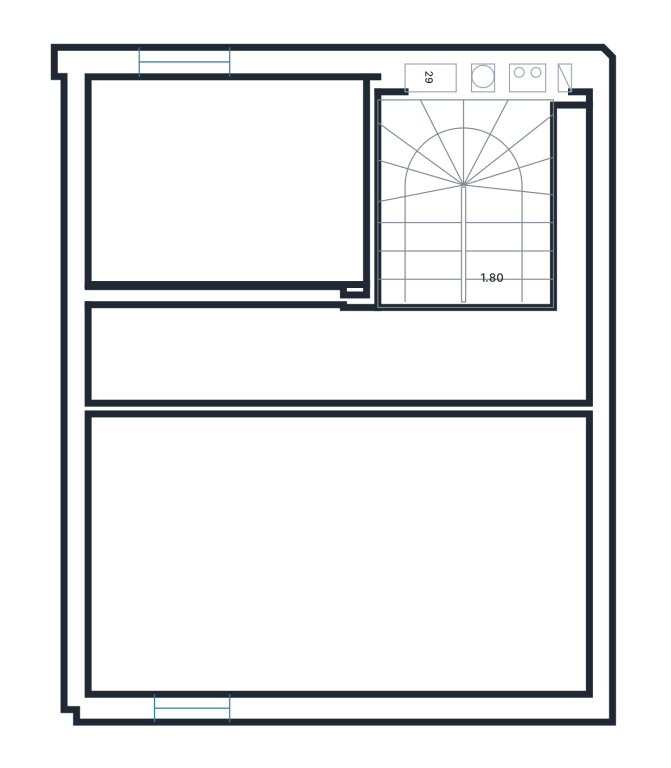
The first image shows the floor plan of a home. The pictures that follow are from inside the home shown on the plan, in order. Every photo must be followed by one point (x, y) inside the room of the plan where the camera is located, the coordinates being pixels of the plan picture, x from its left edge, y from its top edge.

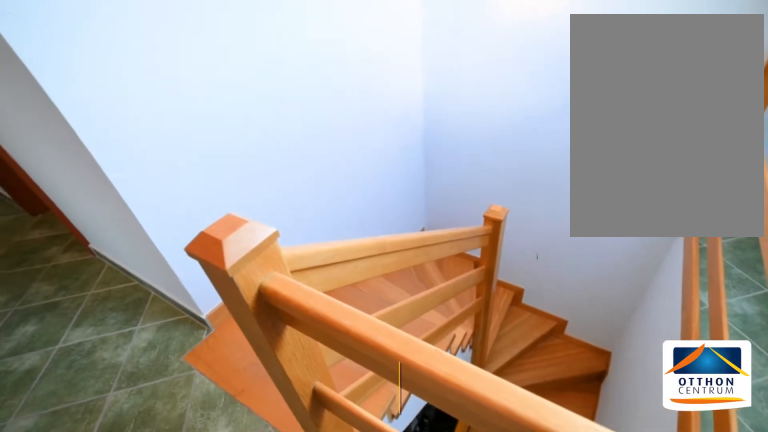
(445, 360)
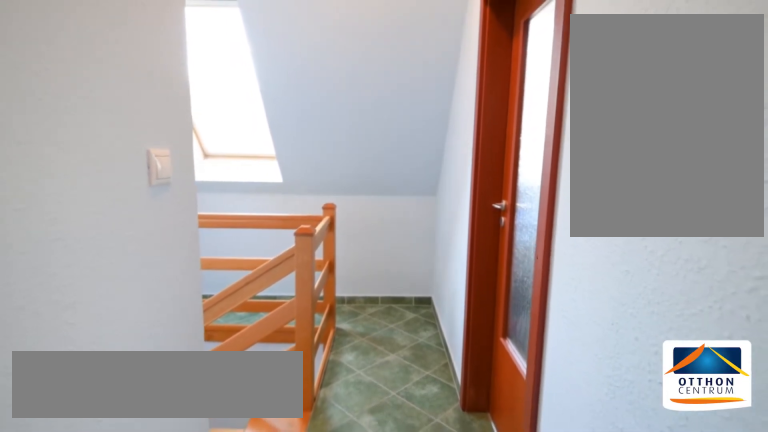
(445, 360)
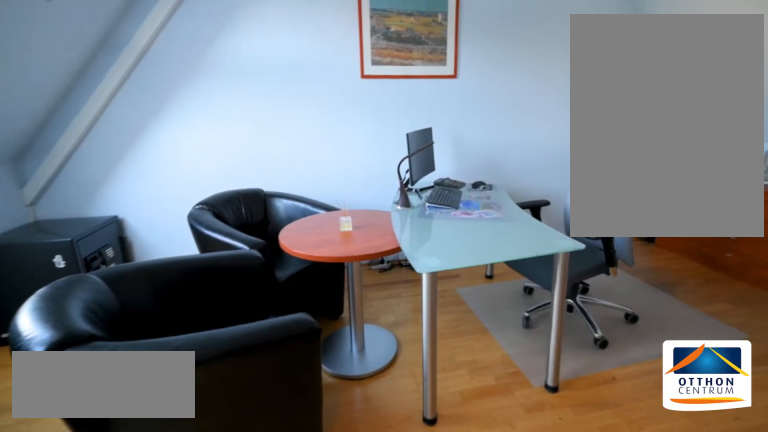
(277, 562)
